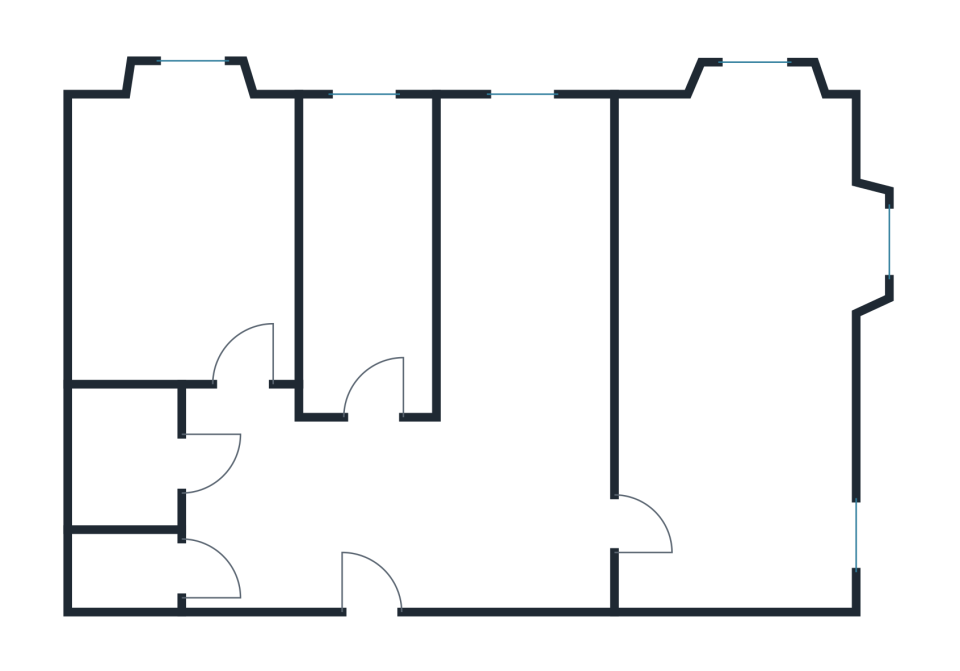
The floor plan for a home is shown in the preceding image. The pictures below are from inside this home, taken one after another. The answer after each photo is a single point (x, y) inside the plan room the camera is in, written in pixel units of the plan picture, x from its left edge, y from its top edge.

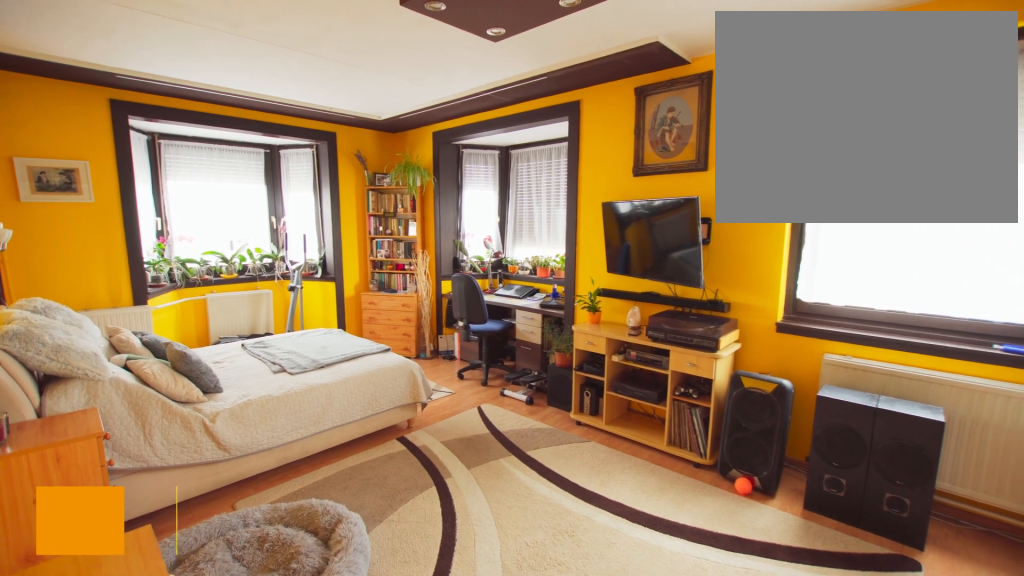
(739, 355)
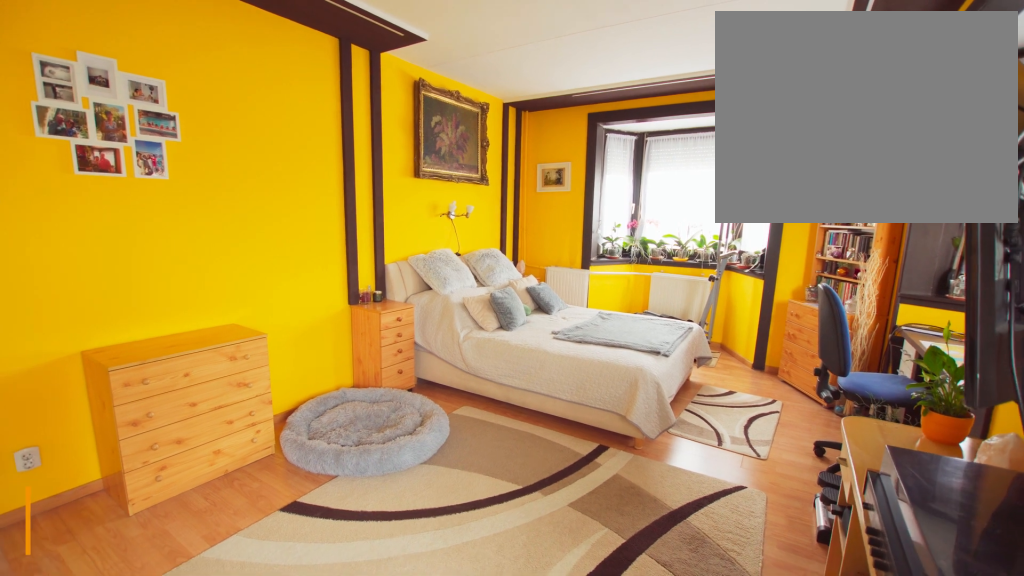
(739, 356)
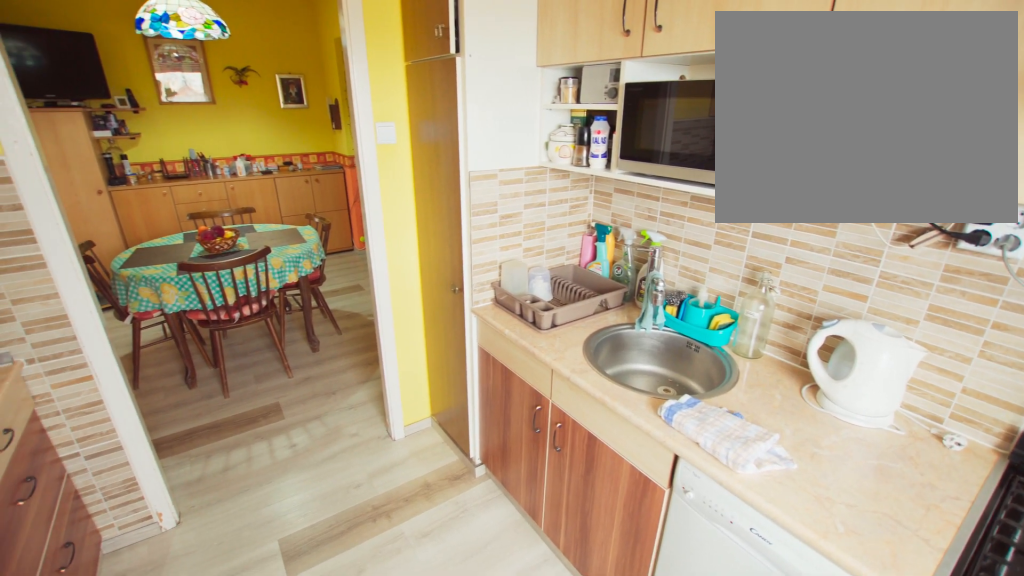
(529, 262)
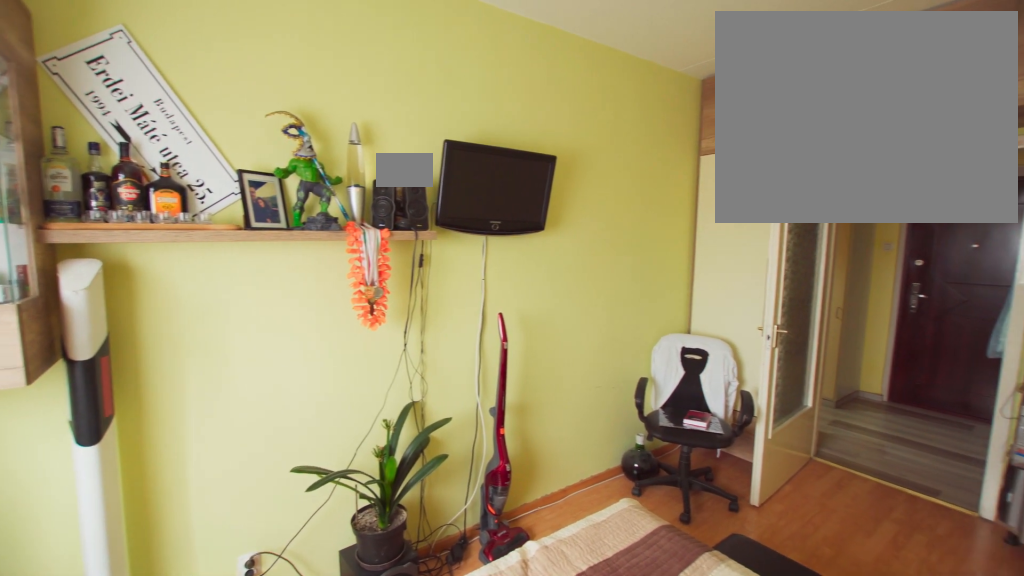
(364, 263)
